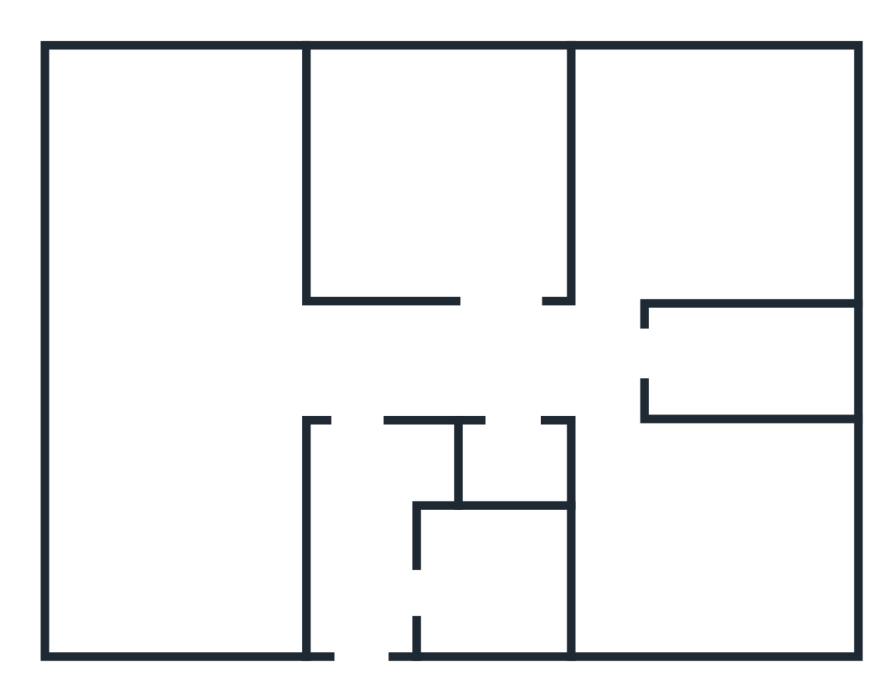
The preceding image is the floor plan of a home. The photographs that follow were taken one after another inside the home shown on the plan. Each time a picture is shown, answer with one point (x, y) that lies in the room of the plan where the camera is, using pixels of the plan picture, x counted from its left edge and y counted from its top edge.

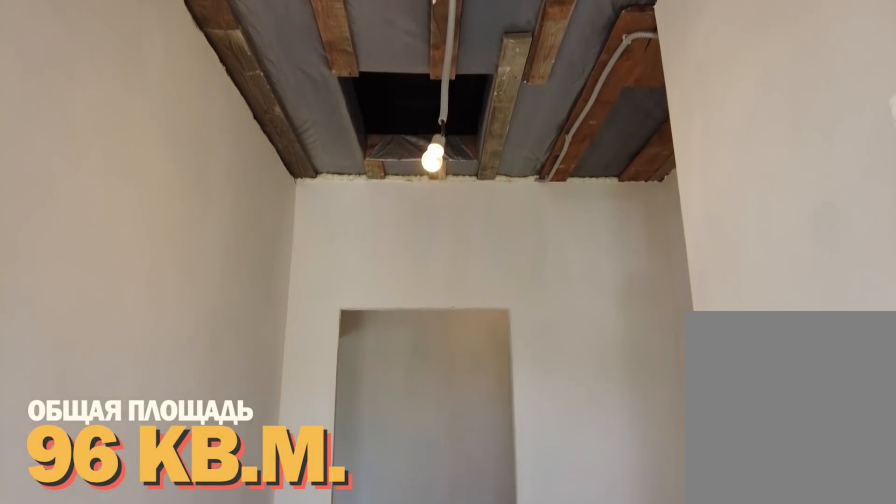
(363, 629)
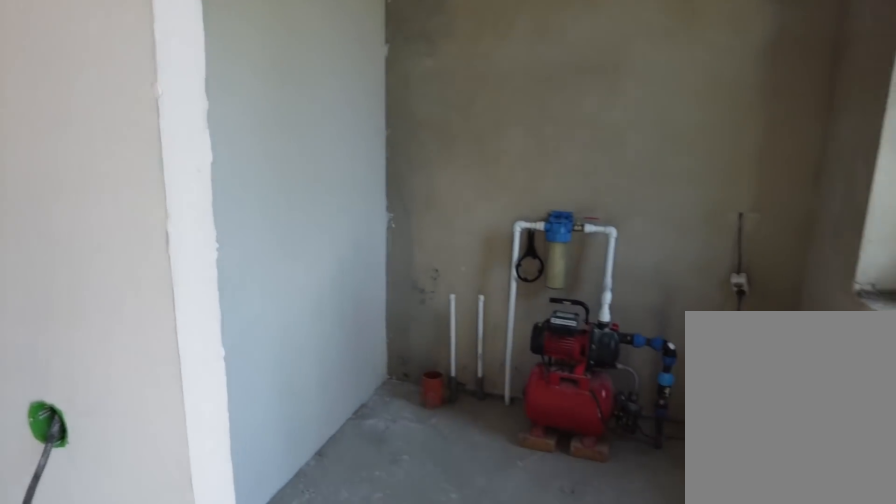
(363, 629)
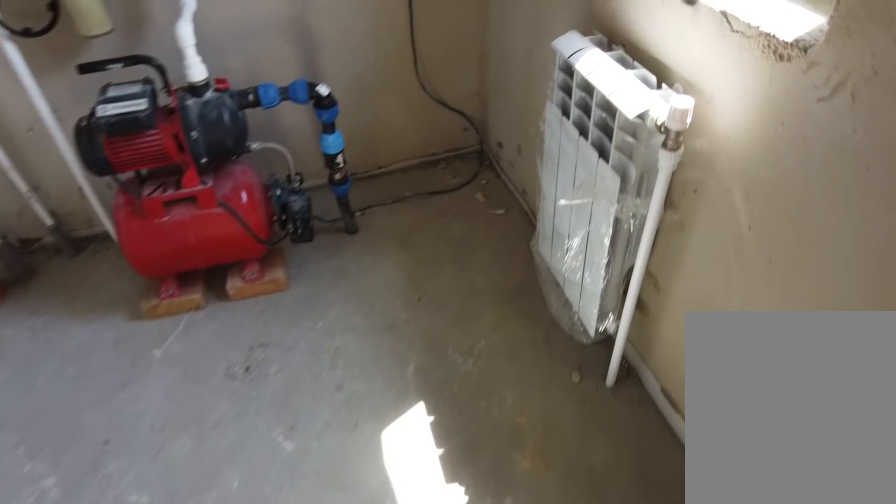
(461, 621)
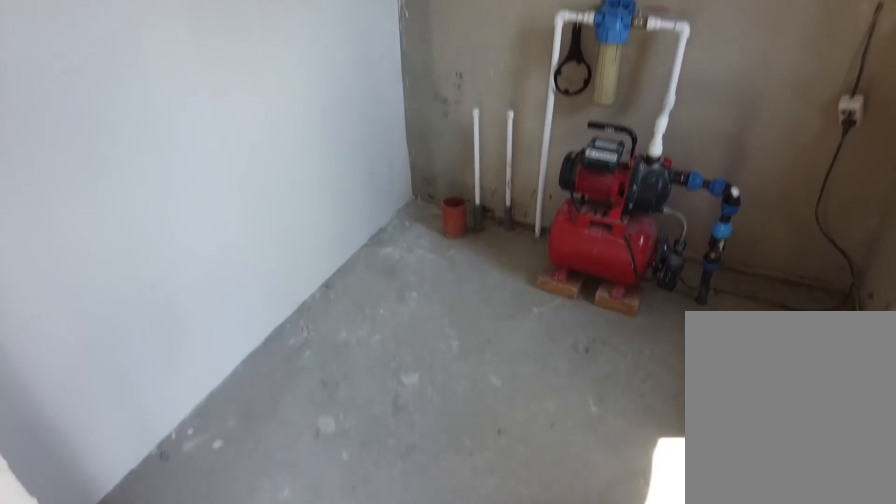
(461, 621)
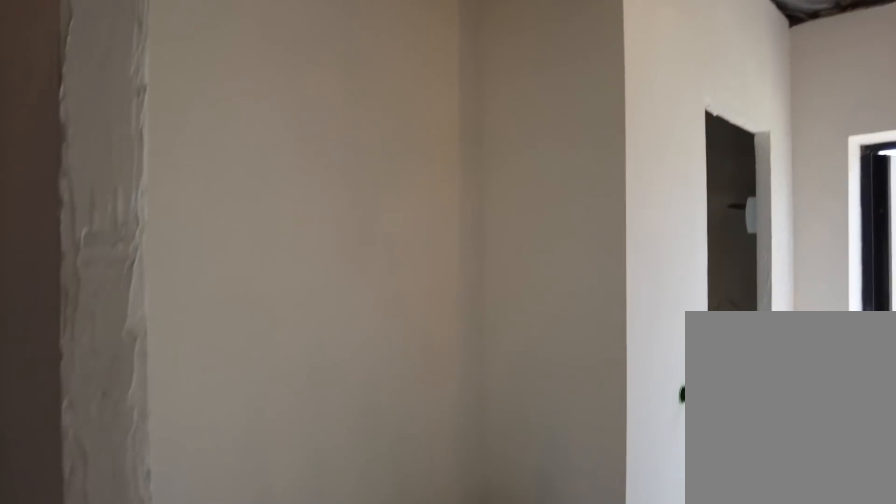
(354, 491)
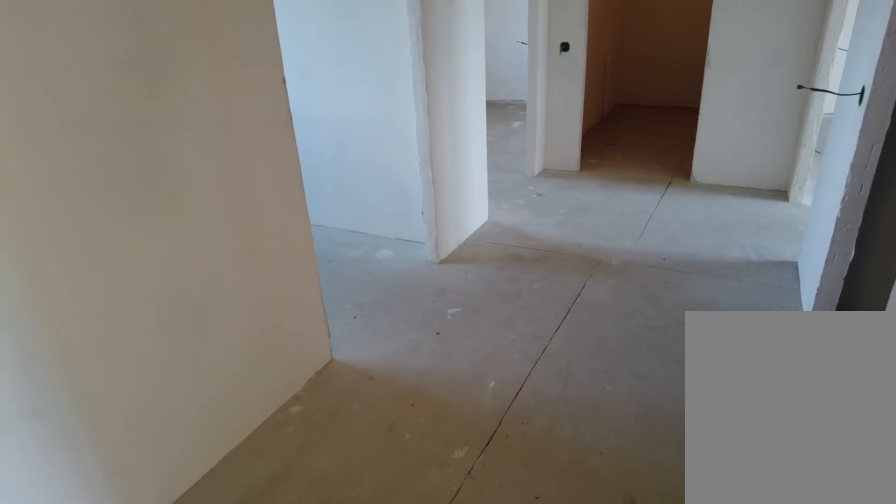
(362, 391)
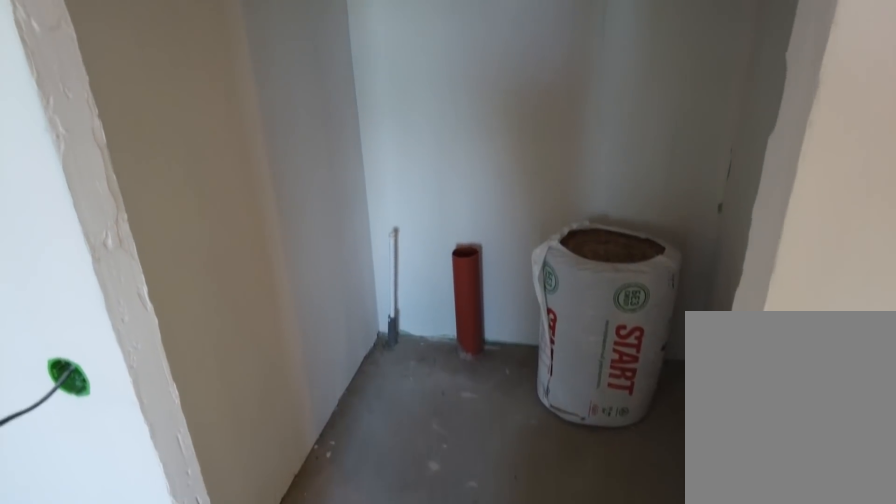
(526, 382)
